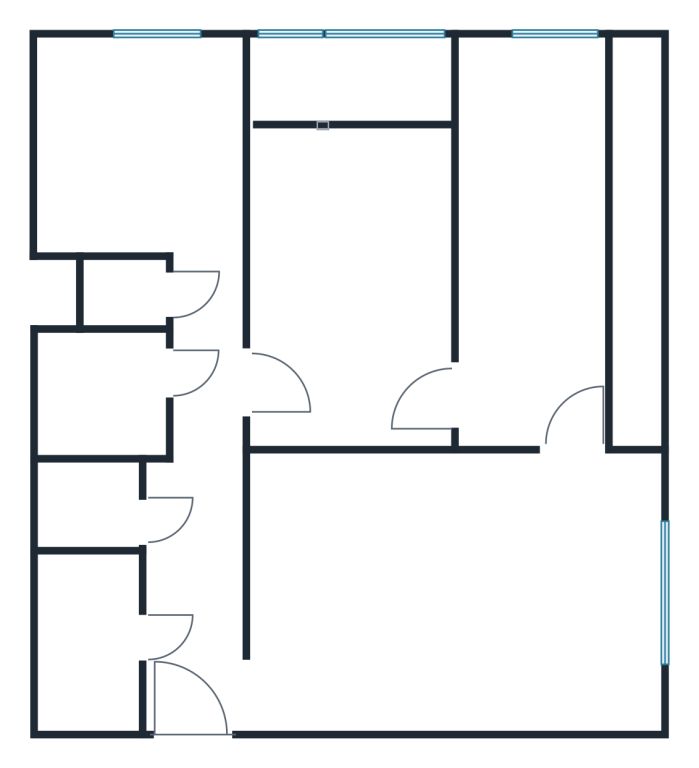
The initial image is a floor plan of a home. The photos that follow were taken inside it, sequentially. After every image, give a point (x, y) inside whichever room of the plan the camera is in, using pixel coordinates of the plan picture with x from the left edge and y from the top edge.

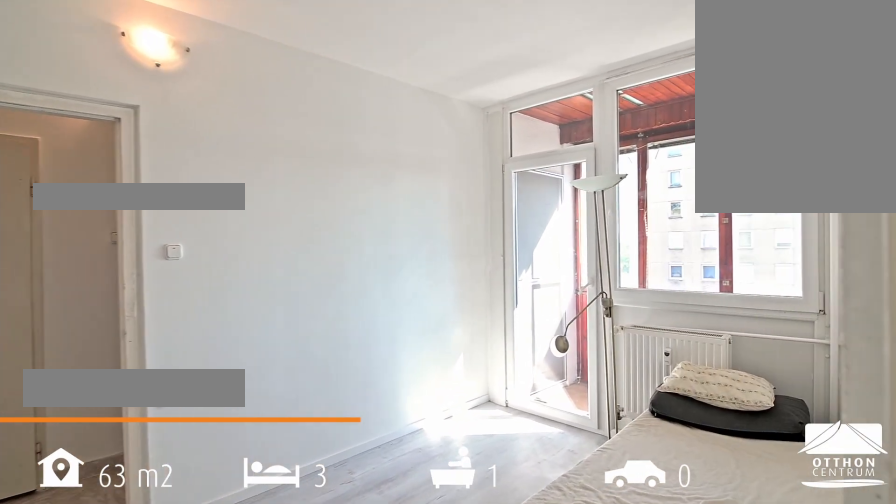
(359, 285)
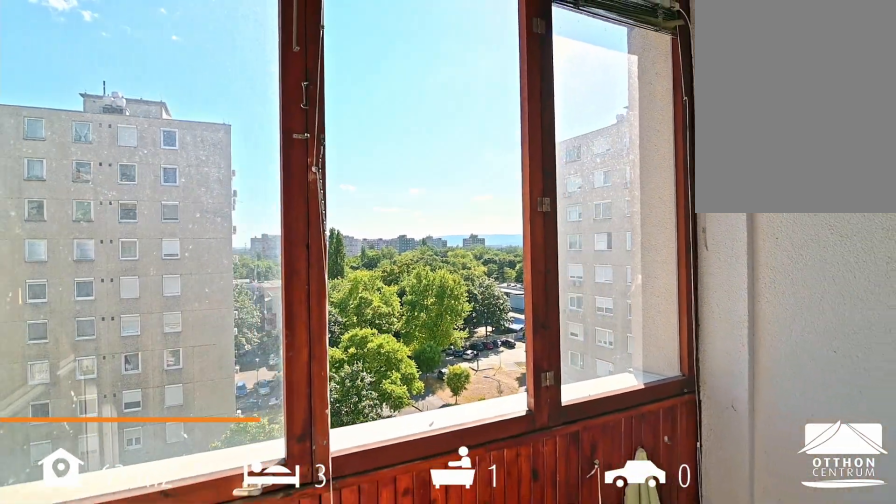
(352, 83)
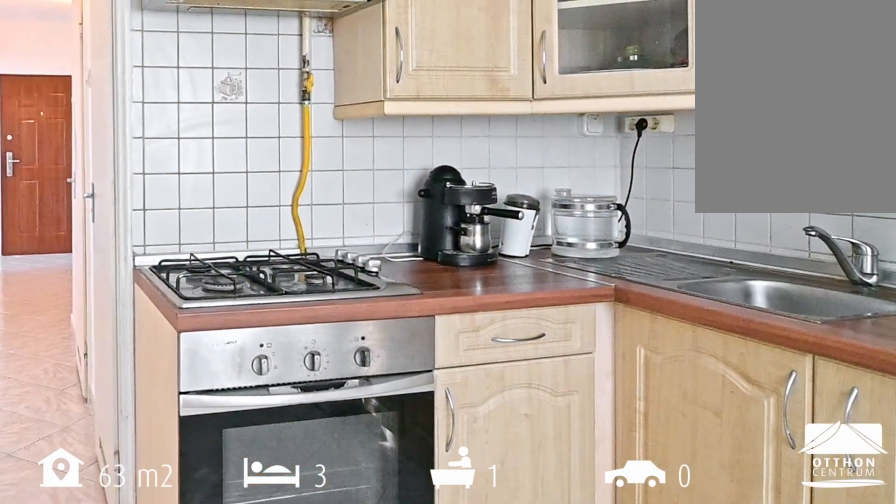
(135, 144)
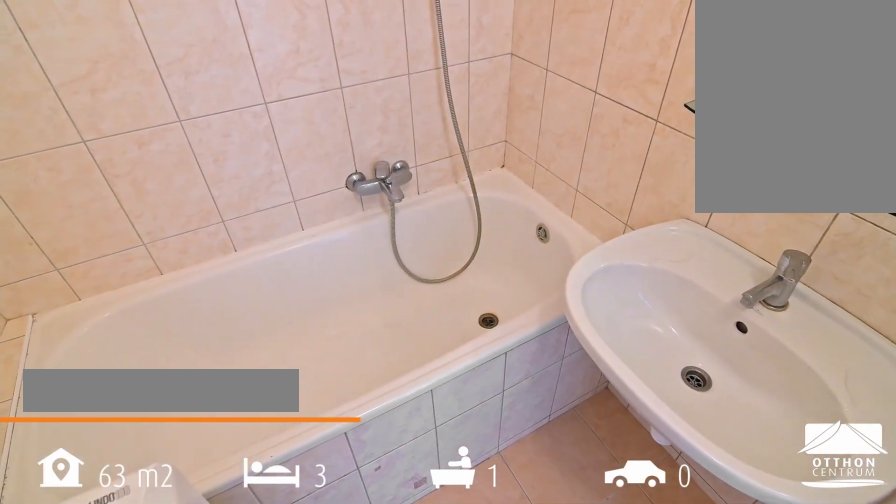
(108, 394)
